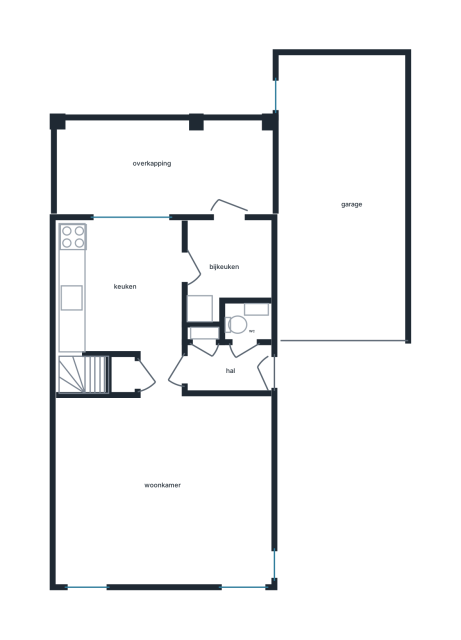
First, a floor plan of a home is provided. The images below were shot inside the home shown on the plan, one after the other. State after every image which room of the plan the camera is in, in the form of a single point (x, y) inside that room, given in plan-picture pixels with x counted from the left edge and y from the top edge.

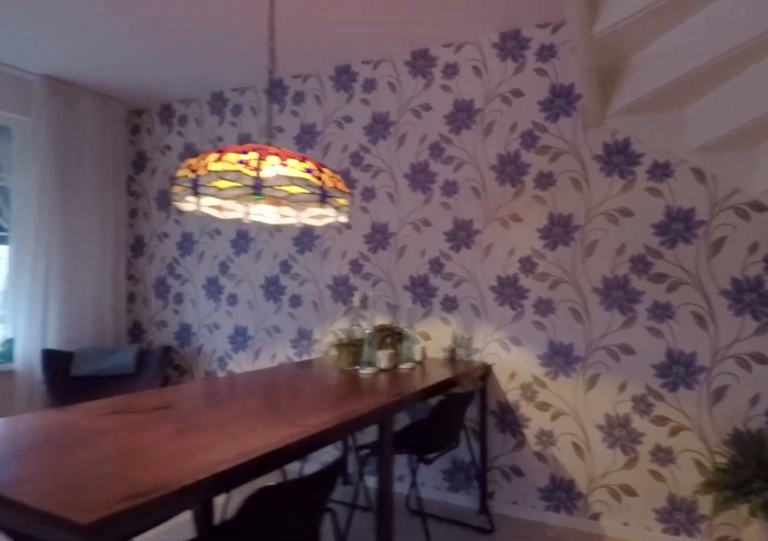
(163, 484)
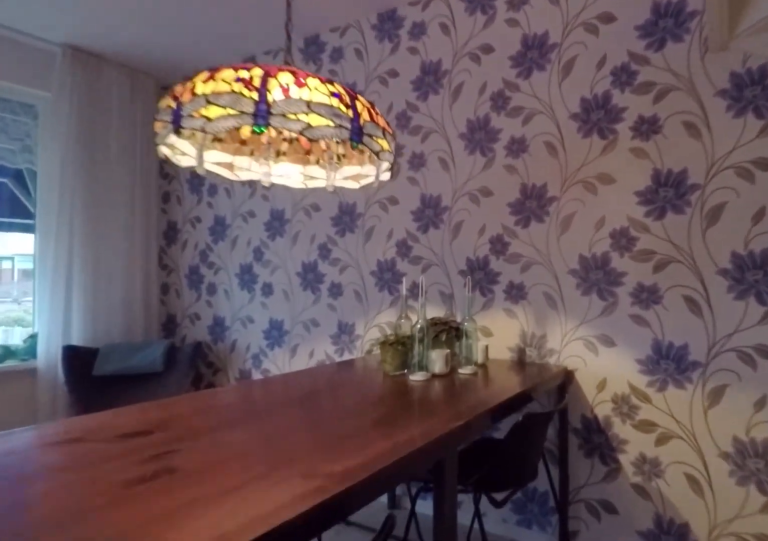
(163, 484)
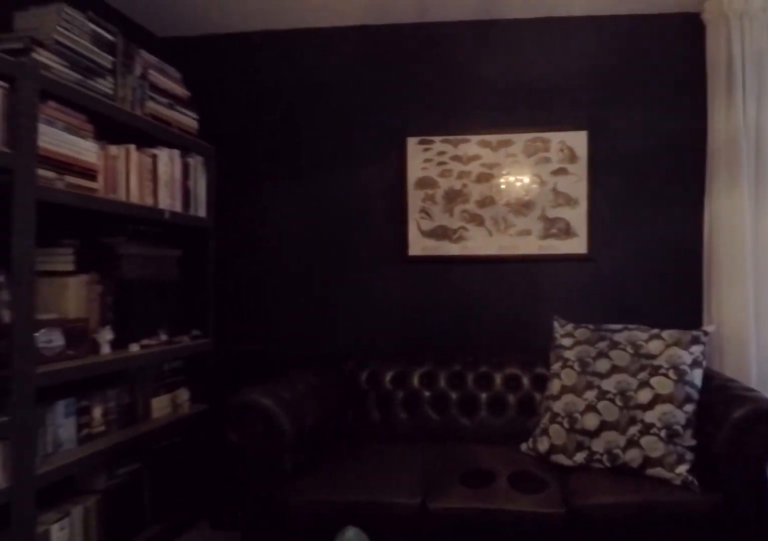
(163, 484)
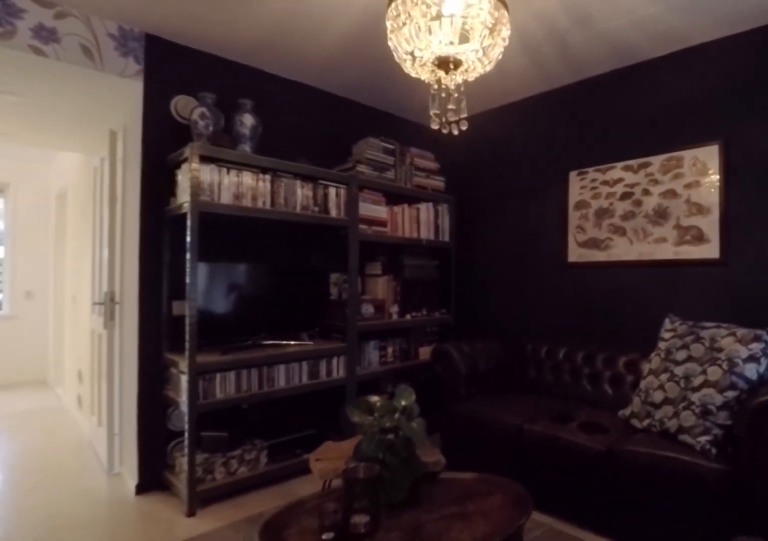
(163, 484)
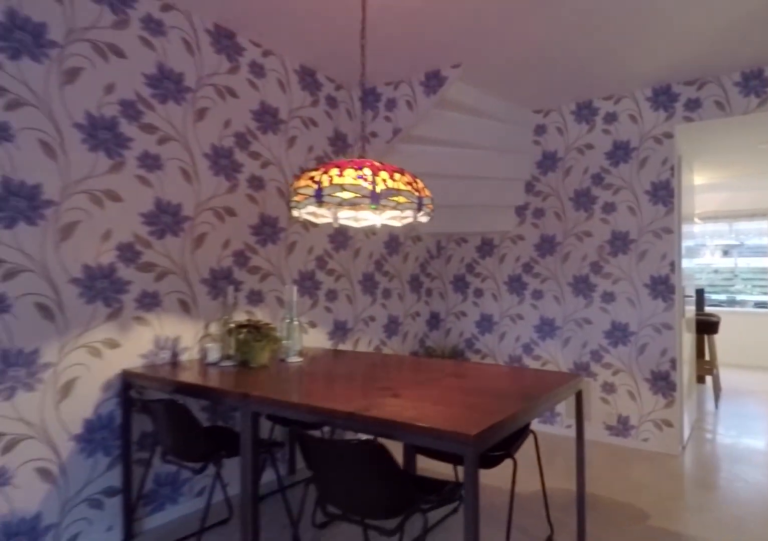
(163, 484)
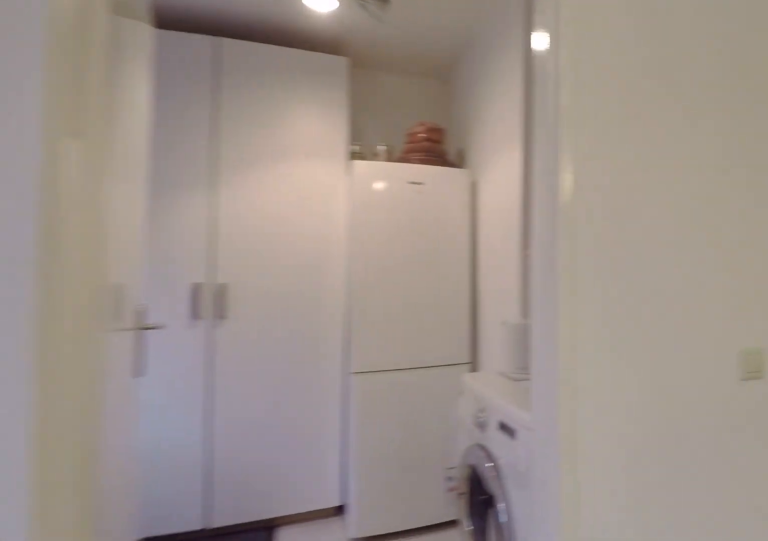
(121, 287)
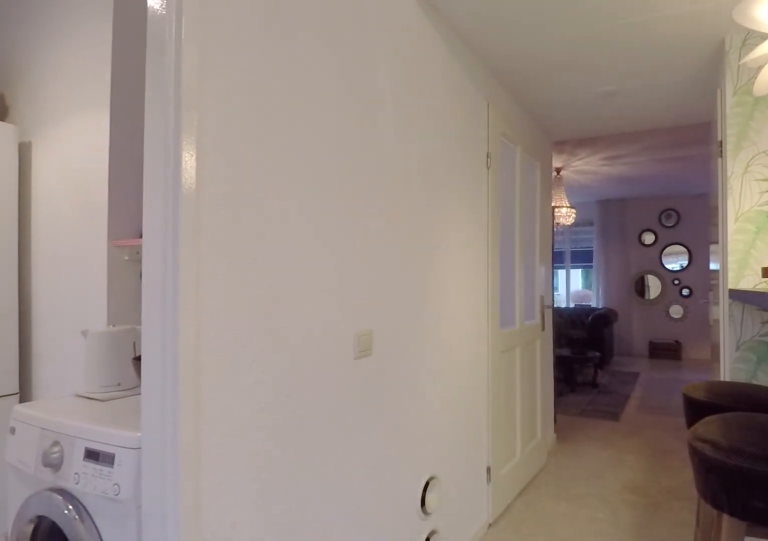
(121, 287)
